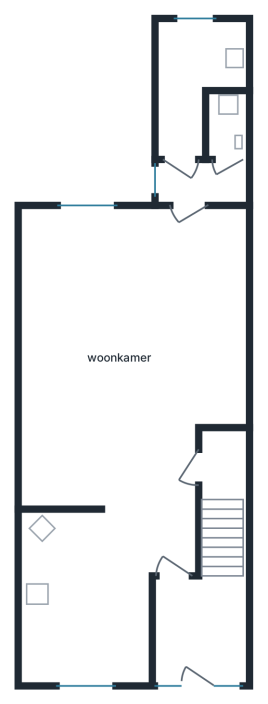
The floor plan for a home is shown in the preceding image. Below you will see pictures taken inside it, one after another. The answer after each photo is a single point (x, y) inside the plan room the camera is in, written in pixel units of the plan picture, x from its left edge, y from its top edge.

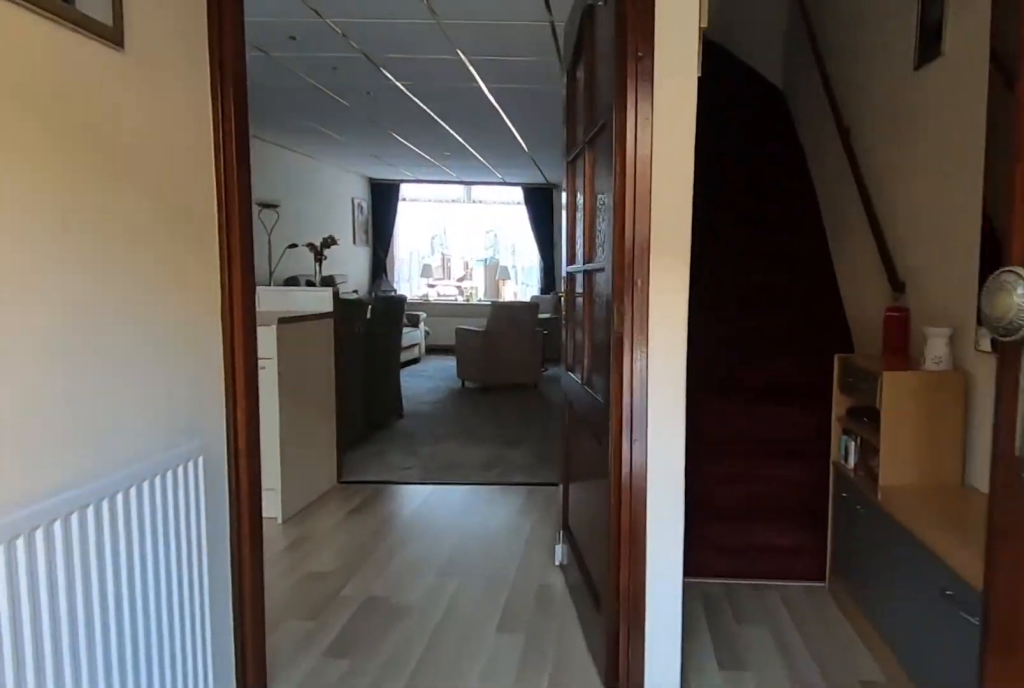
(197, 628)
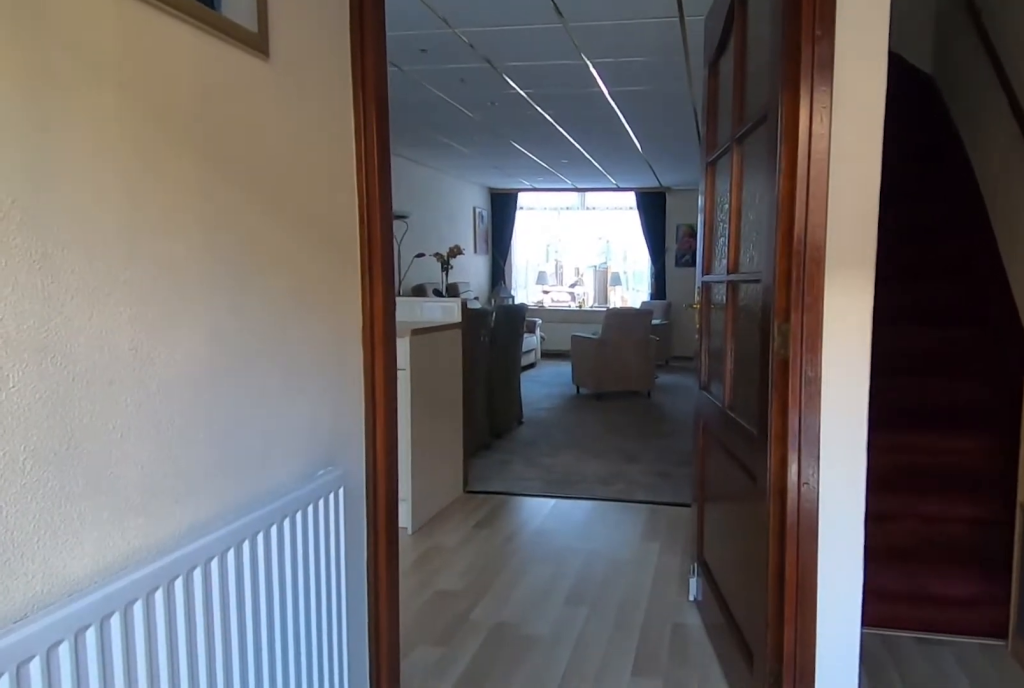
(197, 628)
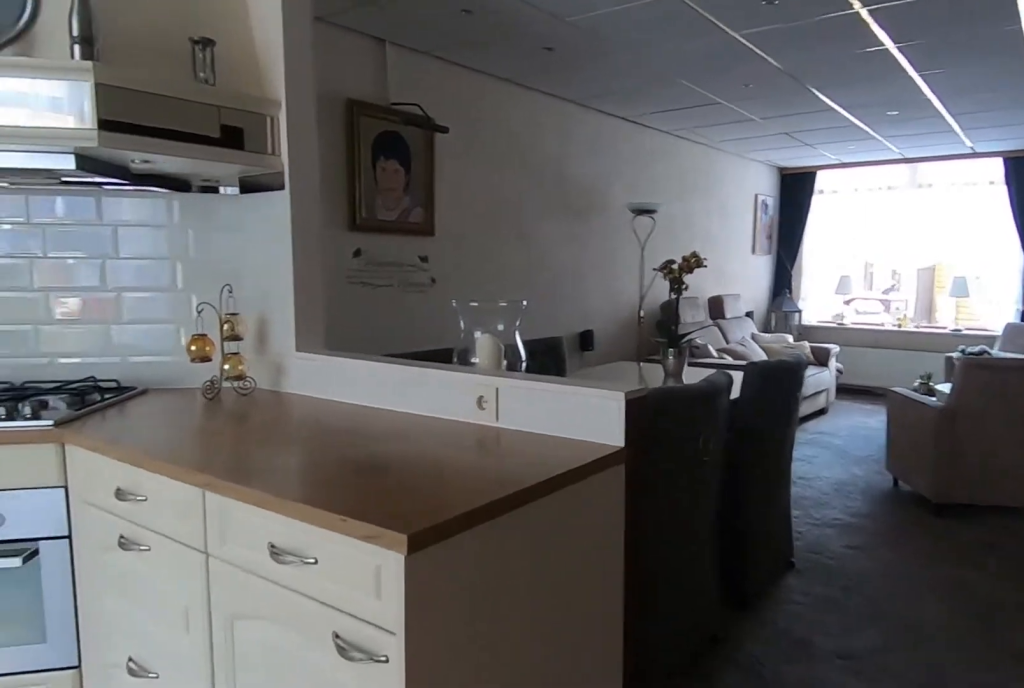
(114, 399)
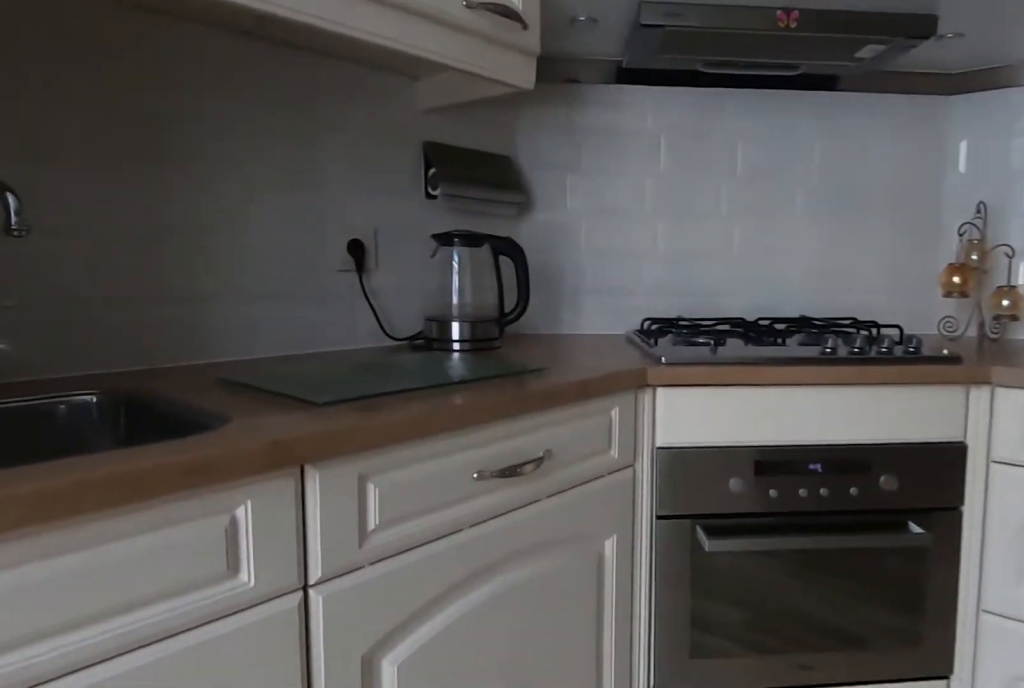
(82, 600)
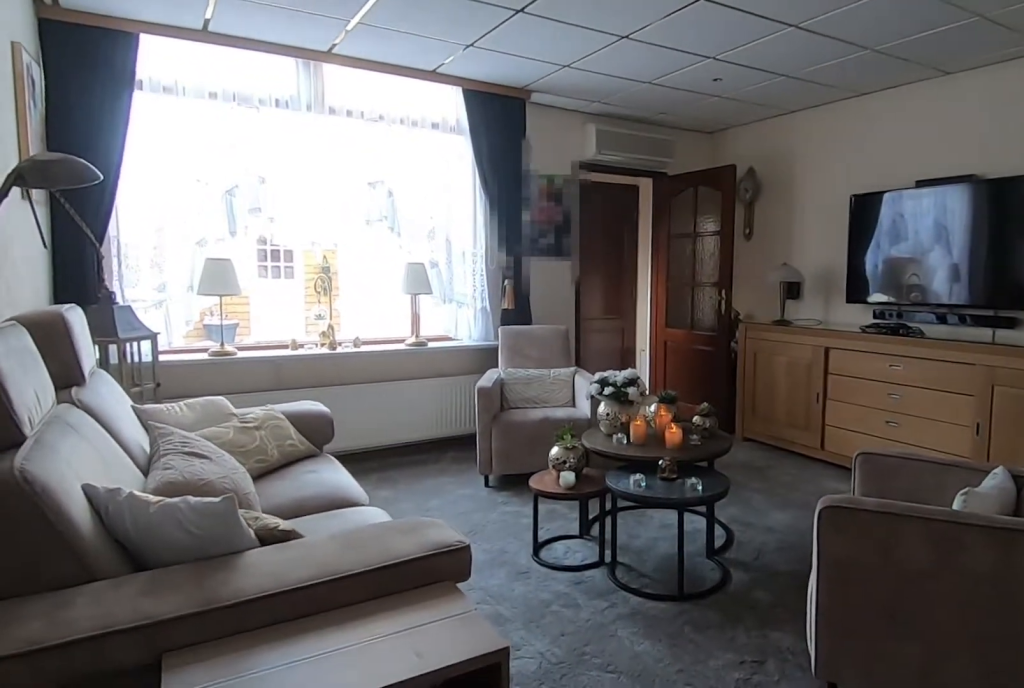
(112, 399)
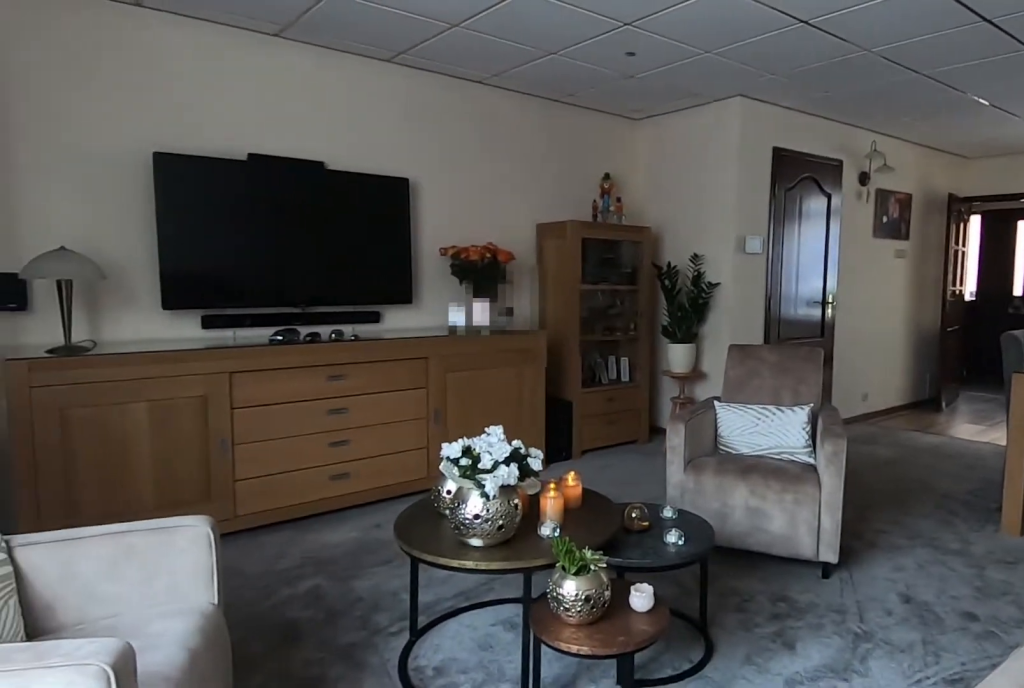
(112, 399)
